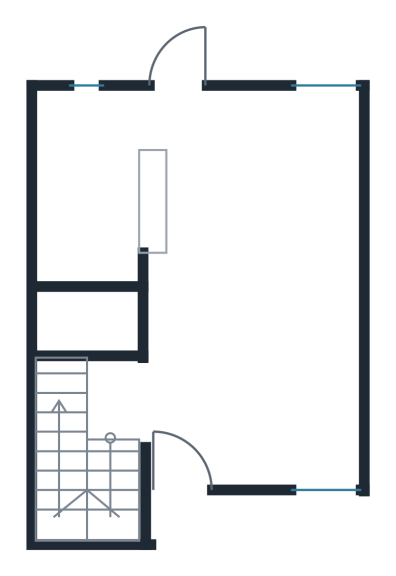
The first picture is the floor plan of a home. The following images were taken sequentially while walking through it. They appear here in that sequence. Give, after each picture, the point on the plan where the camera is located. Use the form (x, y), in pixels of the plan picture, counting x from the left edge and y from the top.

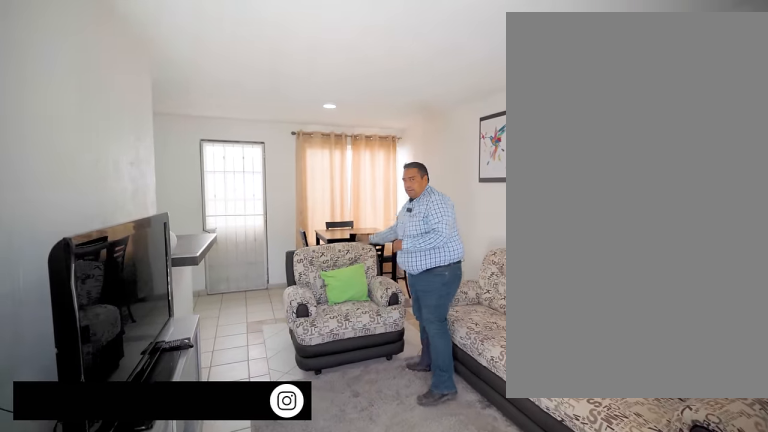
(194, 436)
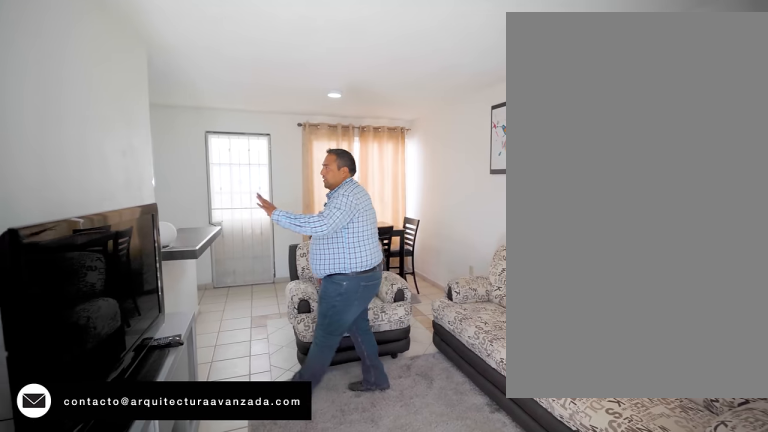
(195, 434)
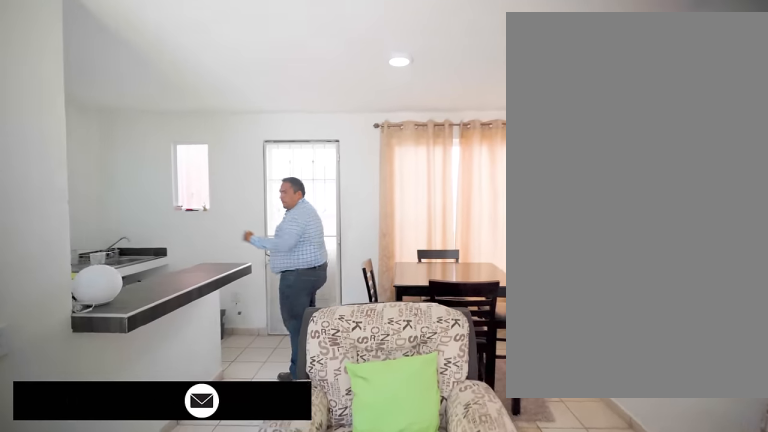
(201, 399)
